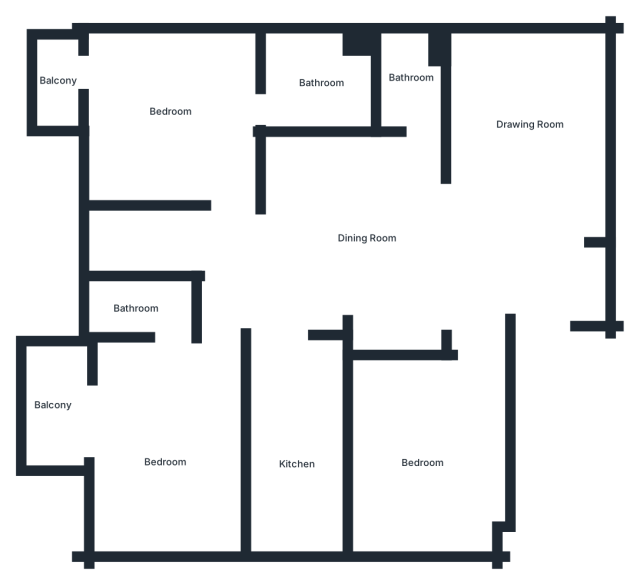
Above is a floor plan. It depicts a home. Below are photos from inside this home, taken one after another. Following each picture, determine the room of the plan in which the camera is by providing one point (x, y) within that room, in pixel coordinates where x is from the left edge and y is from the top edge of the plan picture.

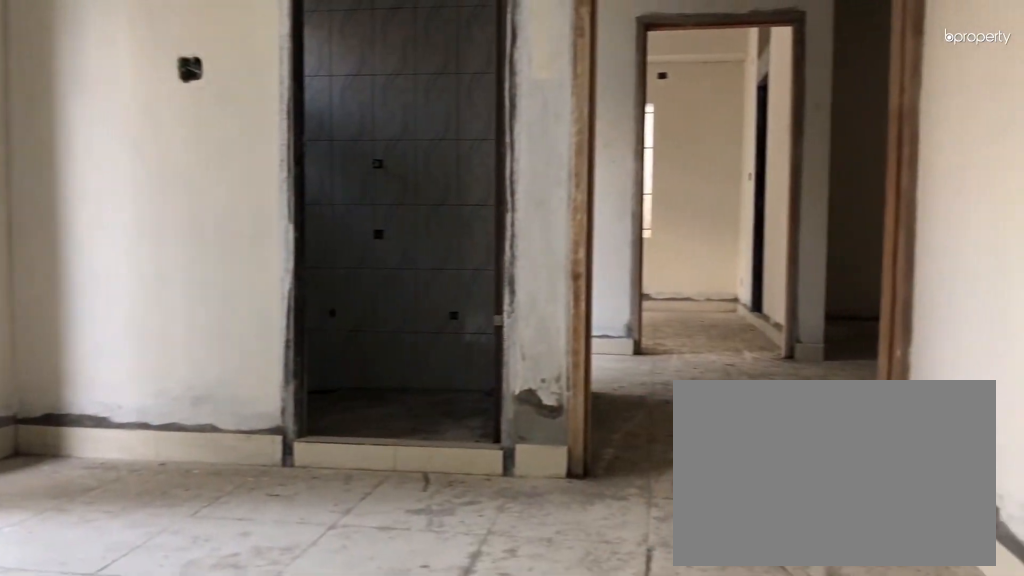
(164, 440)
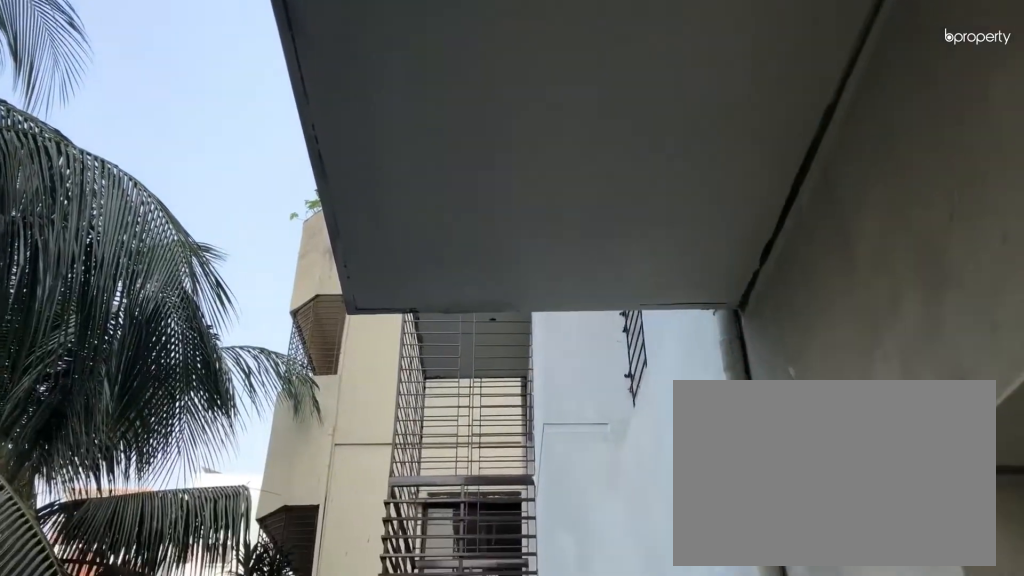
(53, 402)
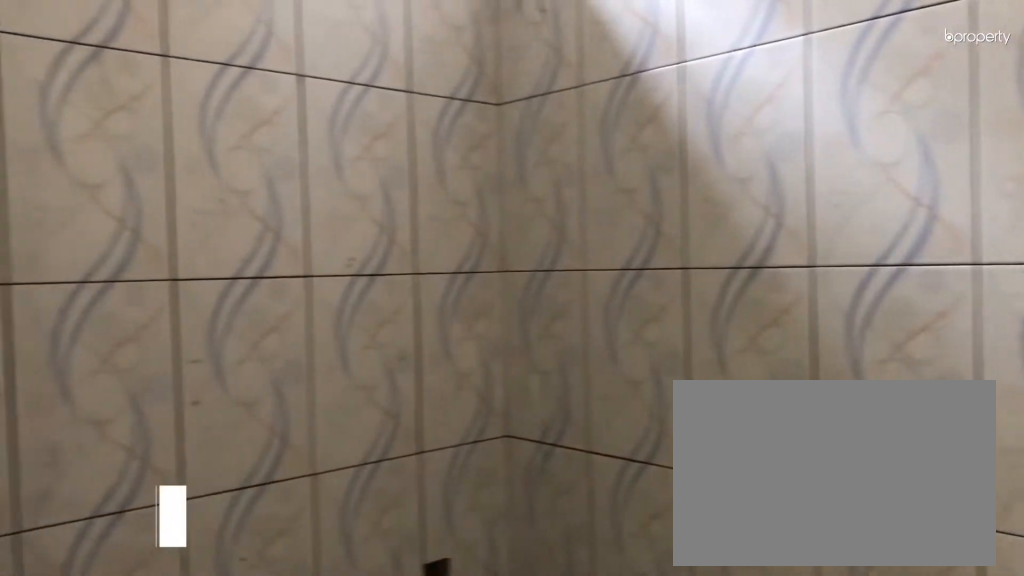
(132, 312)
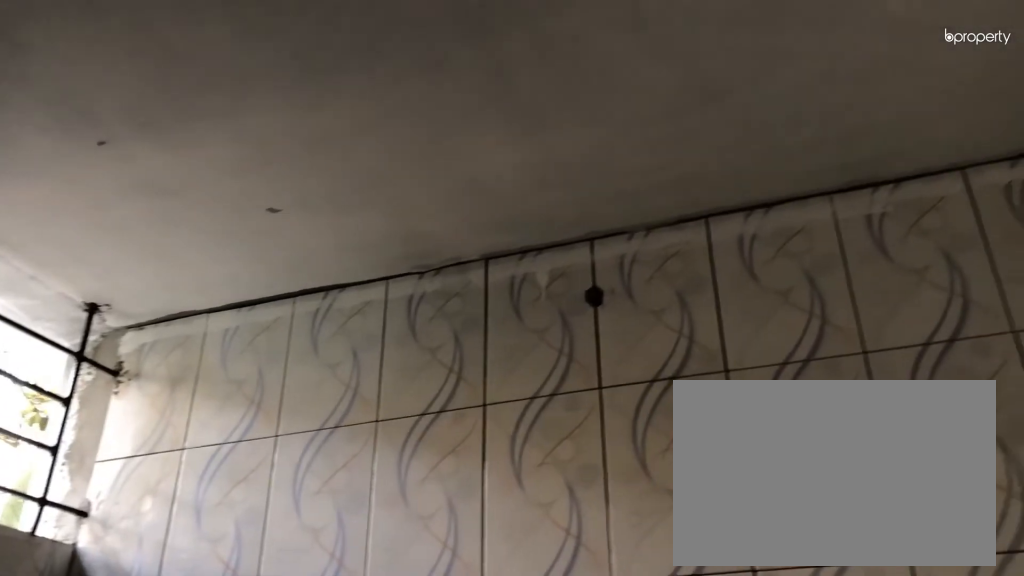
(132, 312)
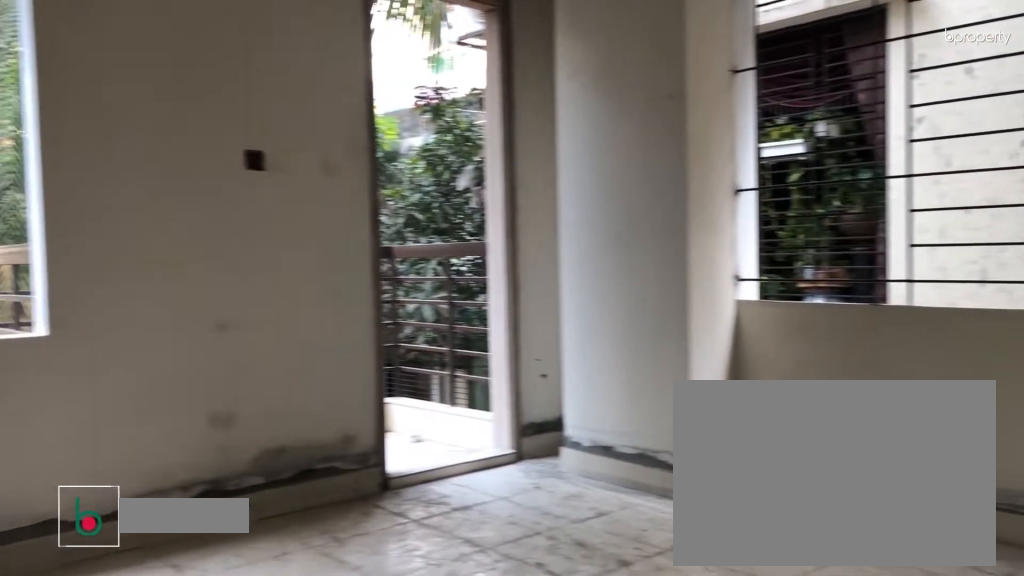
(165, 113)
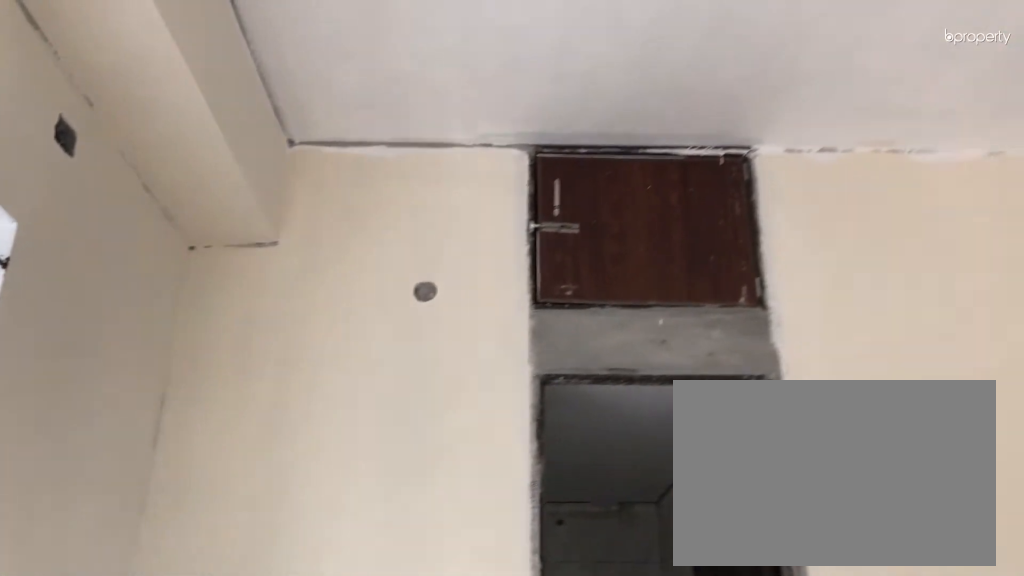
(165, 113)
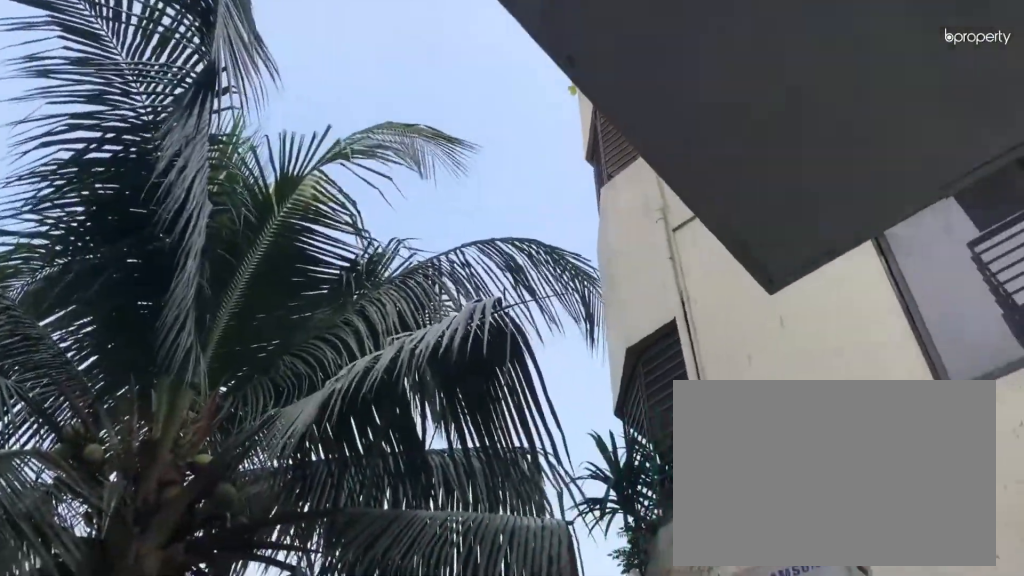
(57, 90)
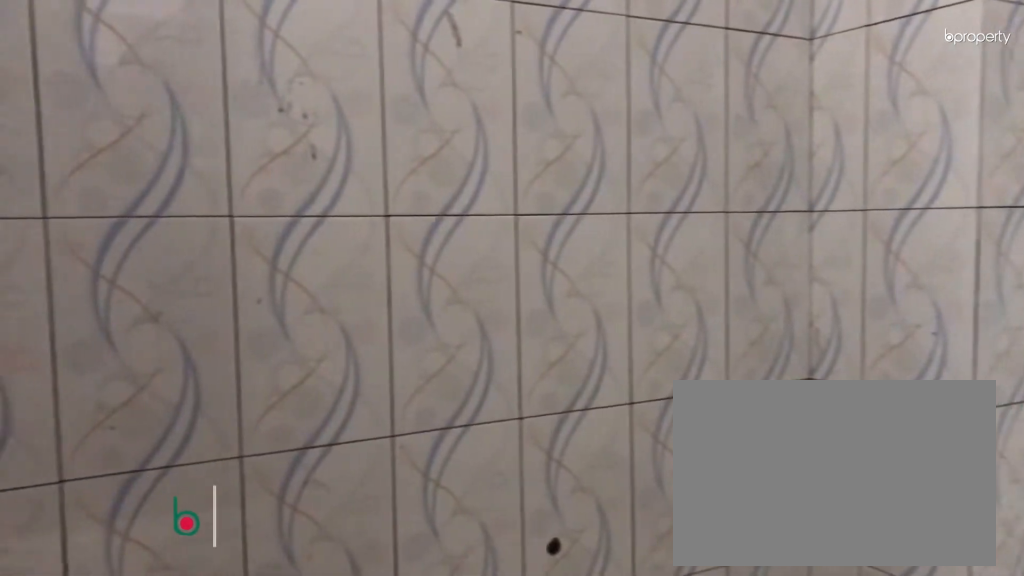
(316, 86)
